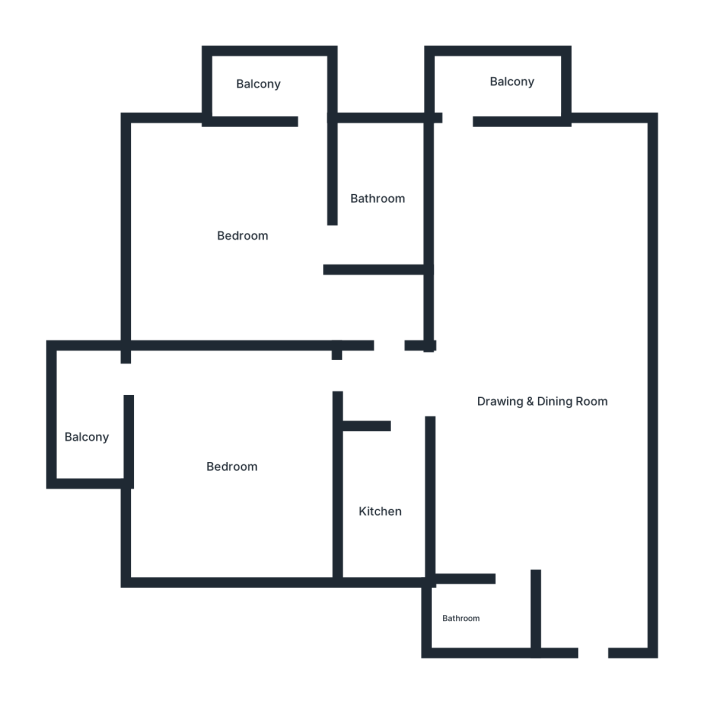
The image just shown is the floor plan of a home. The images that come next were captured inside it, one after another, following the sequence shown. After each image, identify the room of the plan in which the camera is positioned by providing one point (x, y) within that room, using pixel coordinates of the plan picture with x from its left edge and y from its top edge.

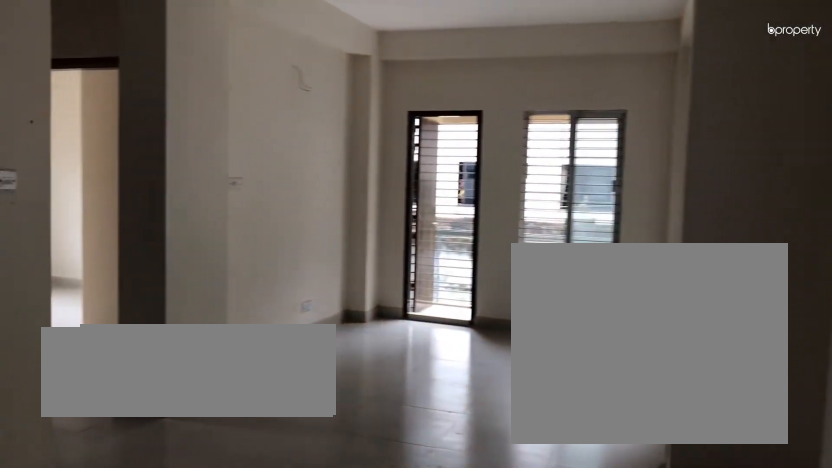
(588, 613)
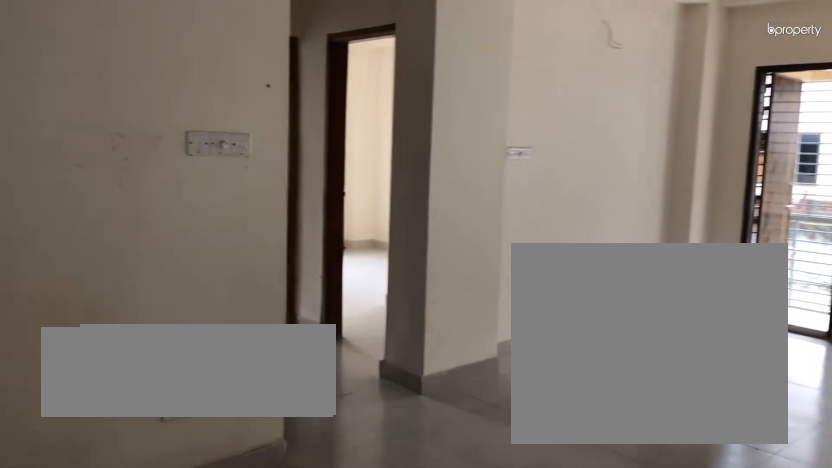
(527, 465)
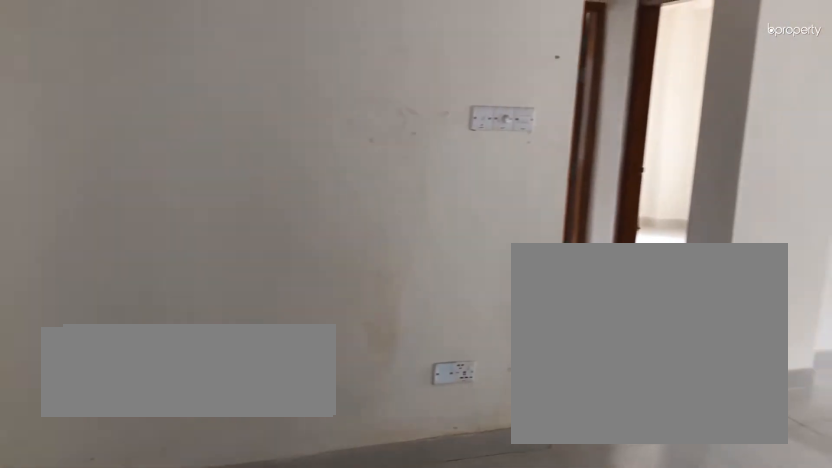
(527, 465)
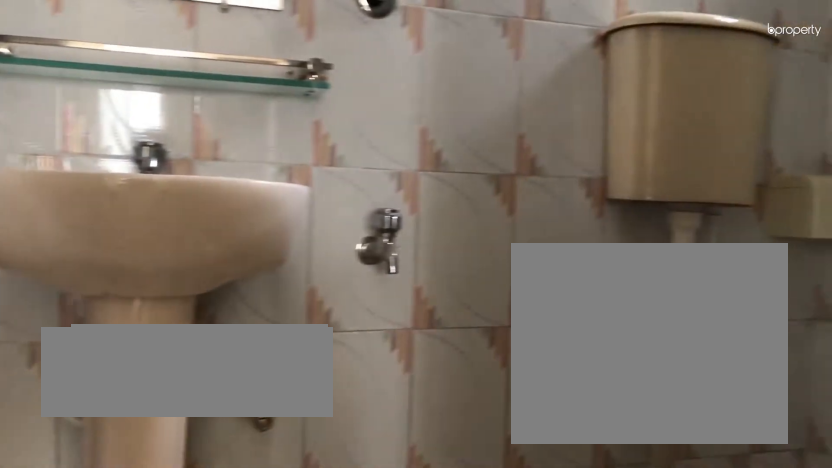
(483, 611)
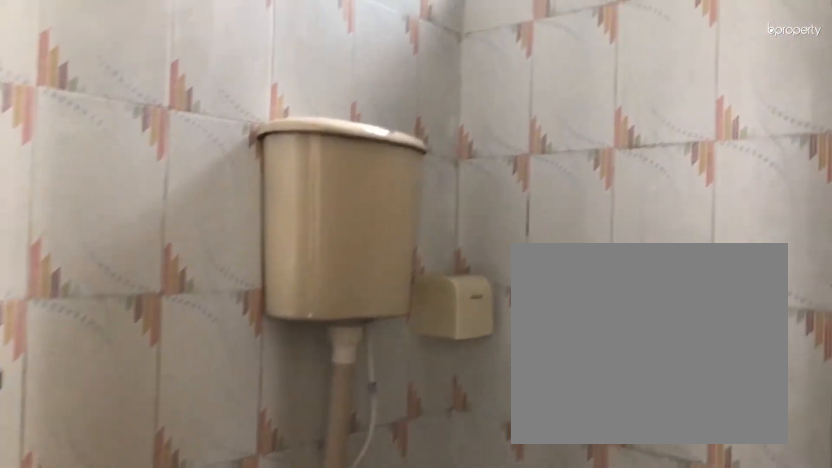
(483, 611)
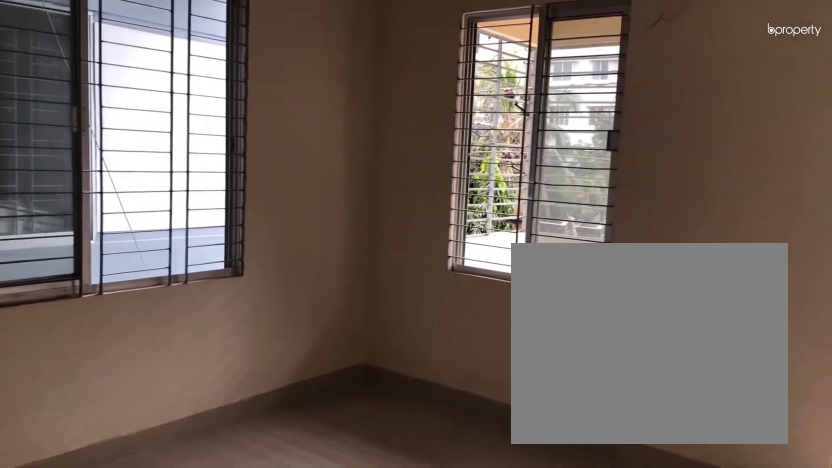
(234, 459)
